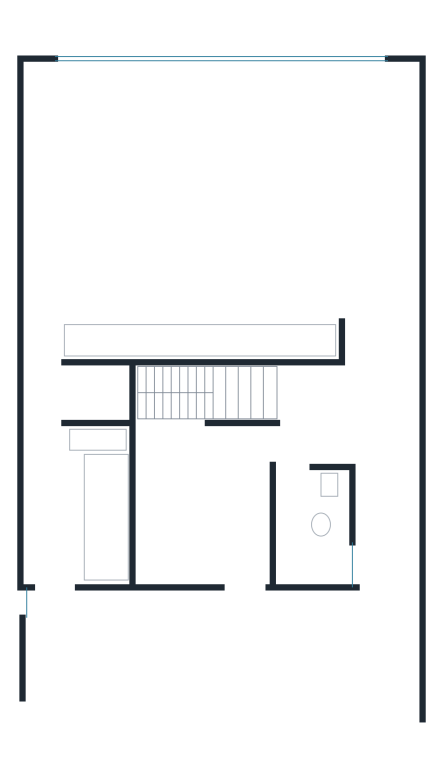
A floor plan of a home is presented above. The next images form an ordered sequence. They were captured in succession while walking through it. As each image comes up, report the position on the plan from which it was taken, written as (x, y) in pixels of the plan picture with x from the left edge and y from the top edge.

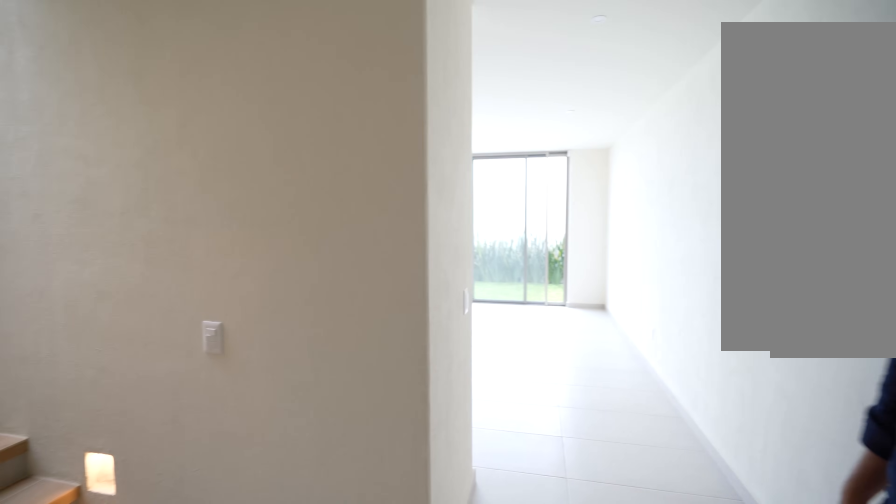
(319, 434)
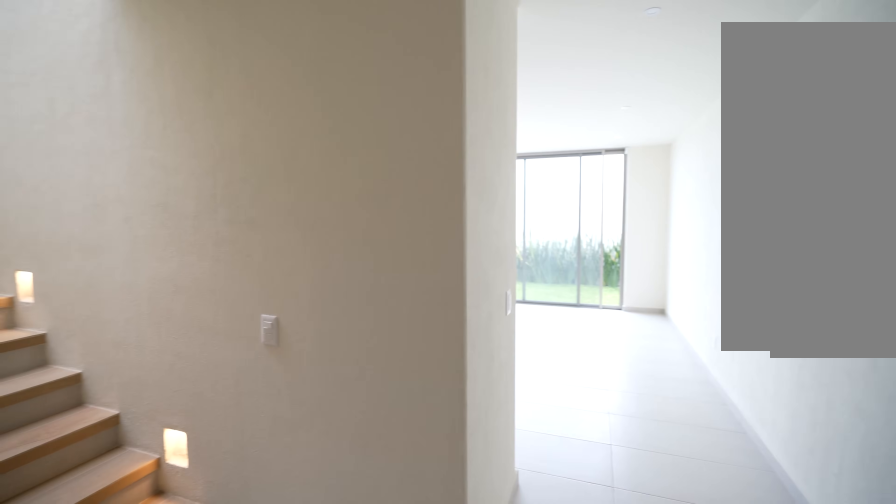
(319, 434)
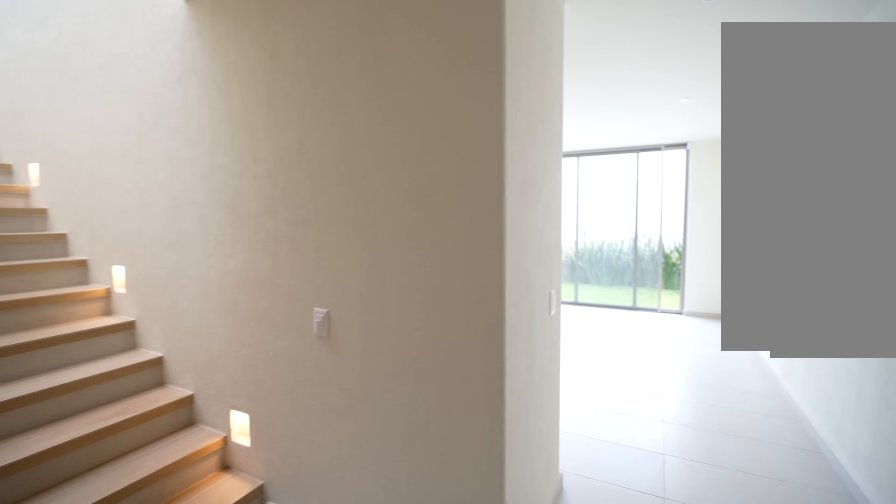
(335, 427)
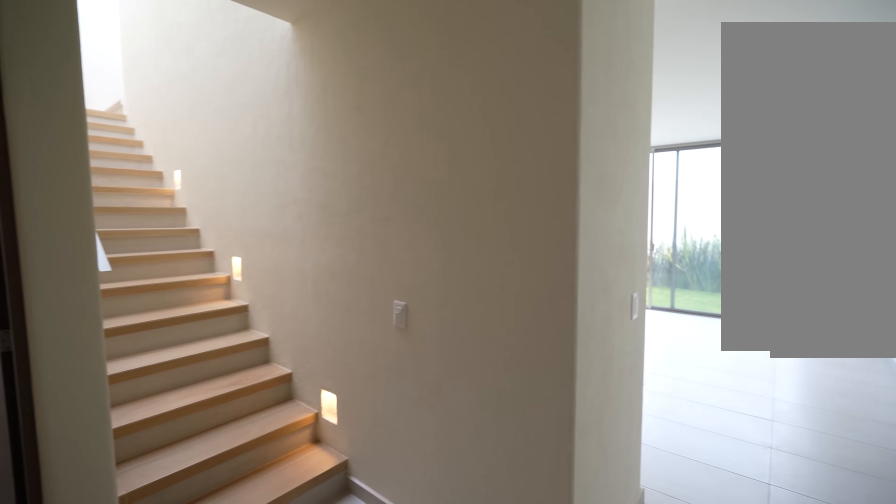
(347, 428)
